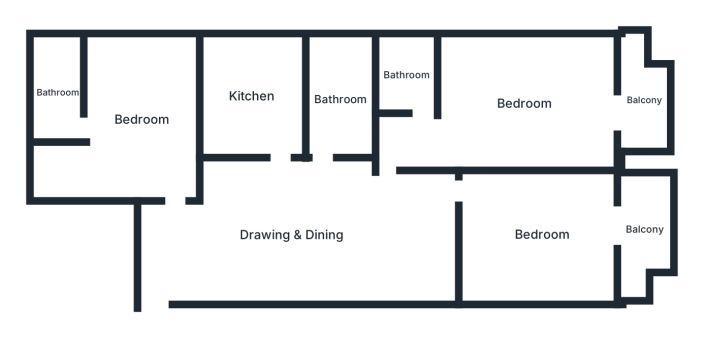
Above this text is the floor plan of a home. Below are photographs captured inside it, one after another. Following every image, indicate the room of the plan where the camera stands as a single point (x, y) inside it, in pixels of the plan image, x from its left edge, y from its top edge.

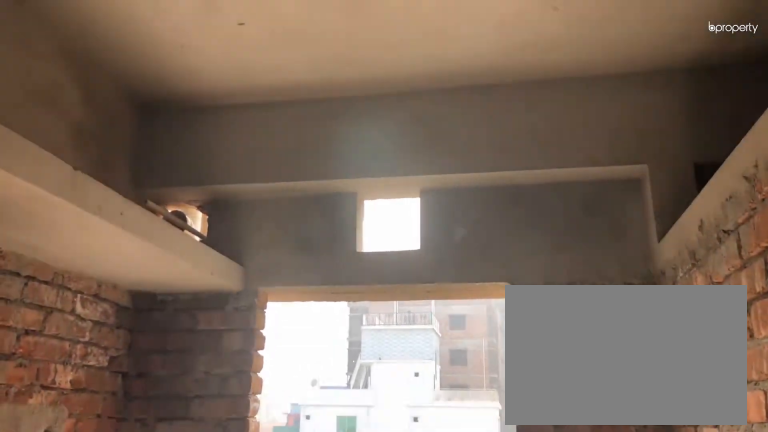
(252, 96)
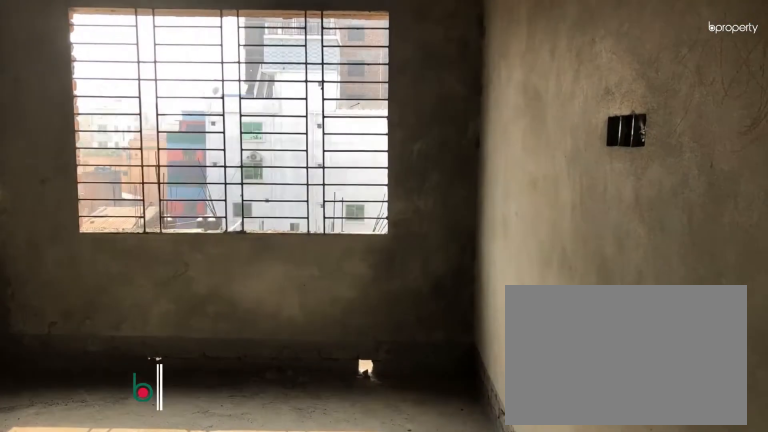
(141, 120)
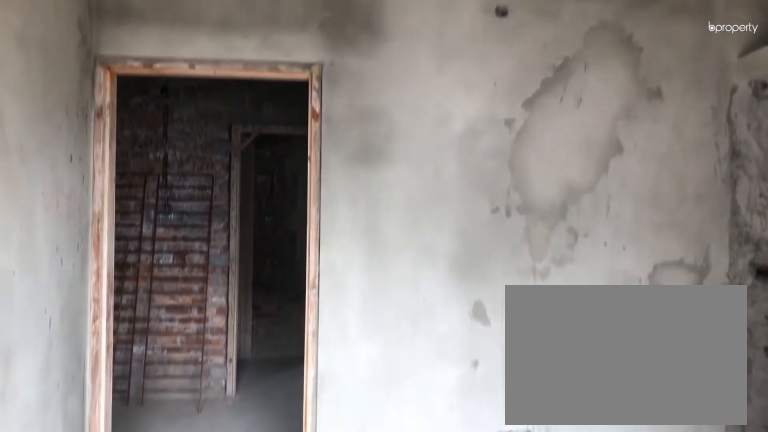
(141, 120)
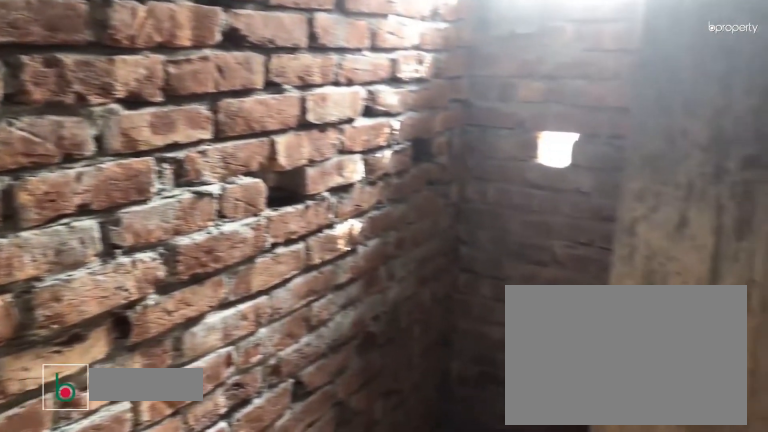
(59, 93)
